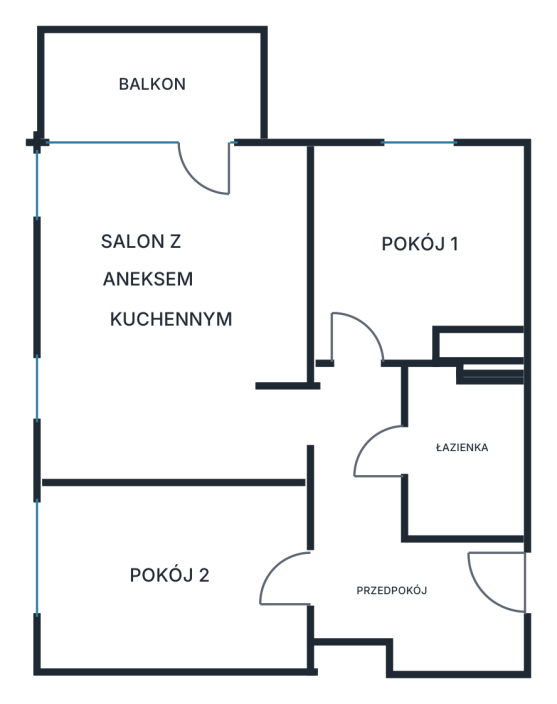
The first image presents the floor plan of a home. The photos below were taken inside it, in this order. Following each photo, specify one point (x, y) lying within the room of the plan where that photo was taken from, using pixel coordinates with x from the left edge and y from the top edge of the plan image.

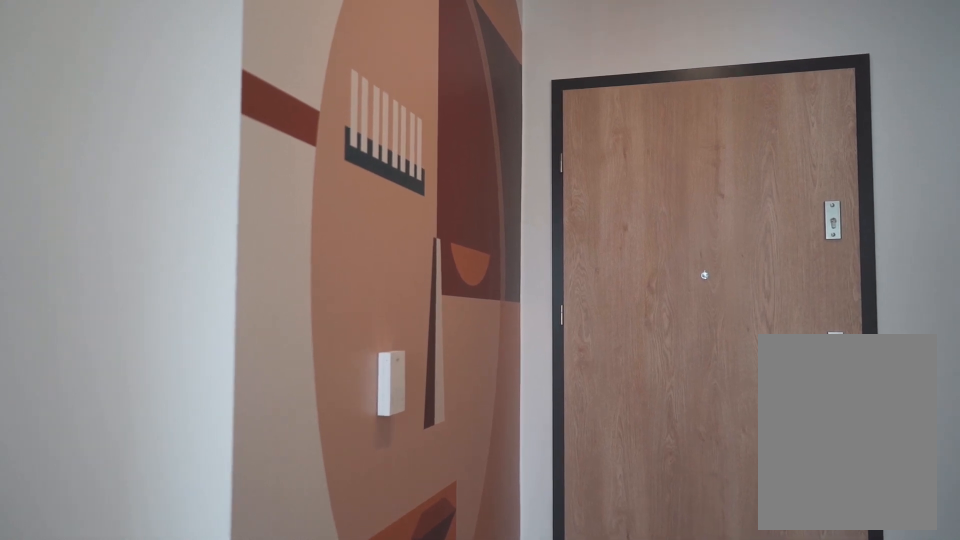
(393, 545)
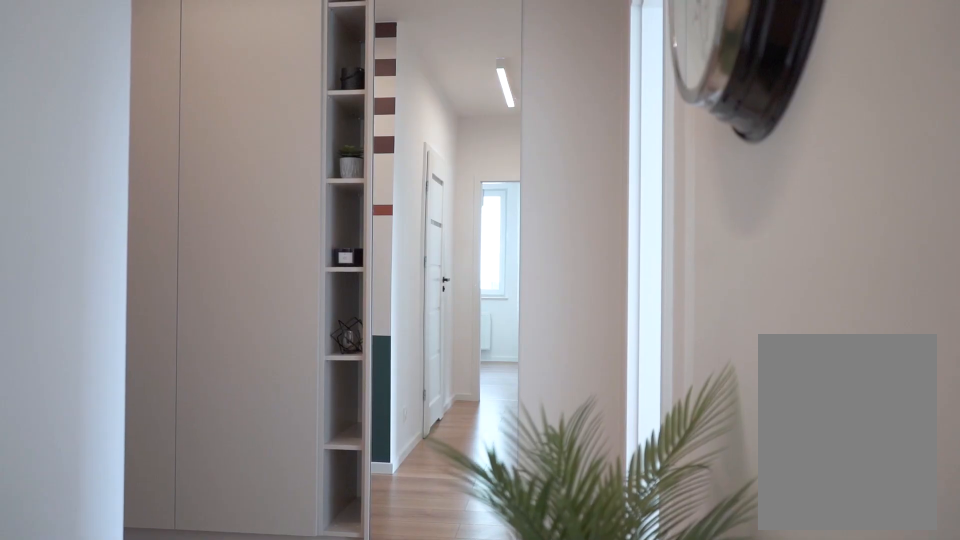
(393, 545)
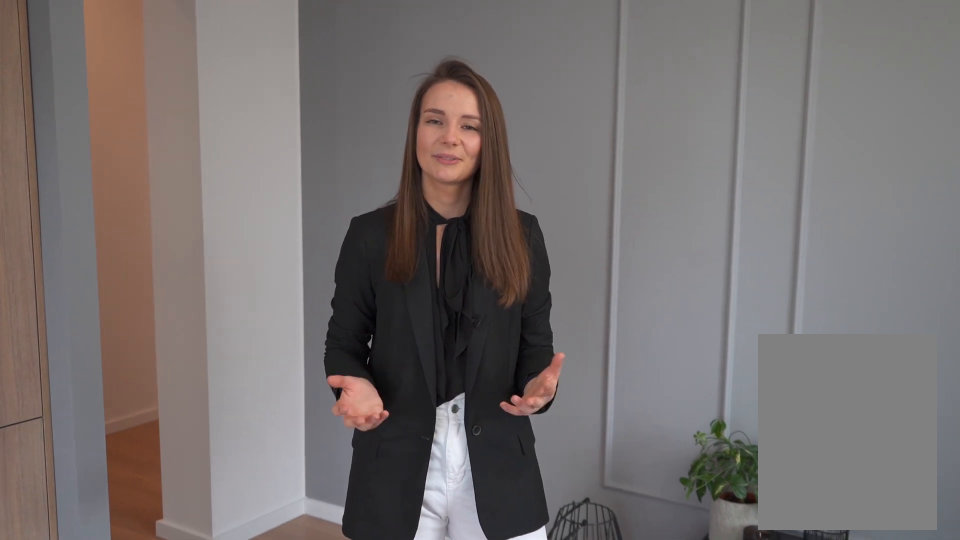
(172, 314)
